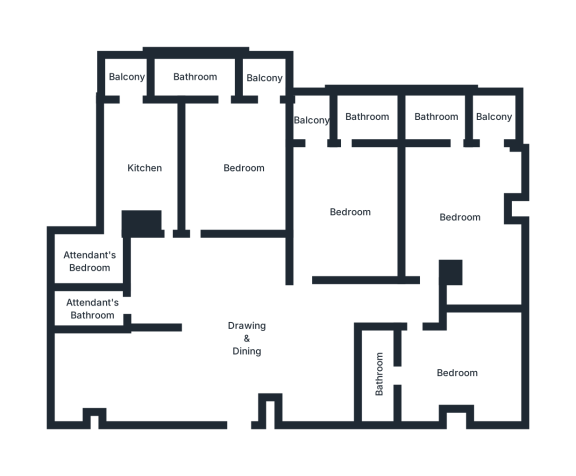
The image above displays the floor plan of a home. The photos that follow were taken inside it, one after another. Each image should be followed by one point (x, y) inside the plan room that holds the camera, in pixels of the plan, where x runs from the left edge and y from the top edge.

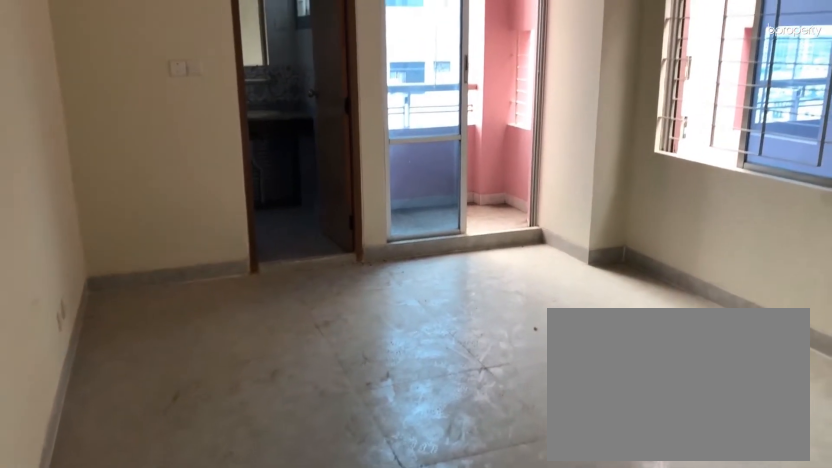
(242, 170)
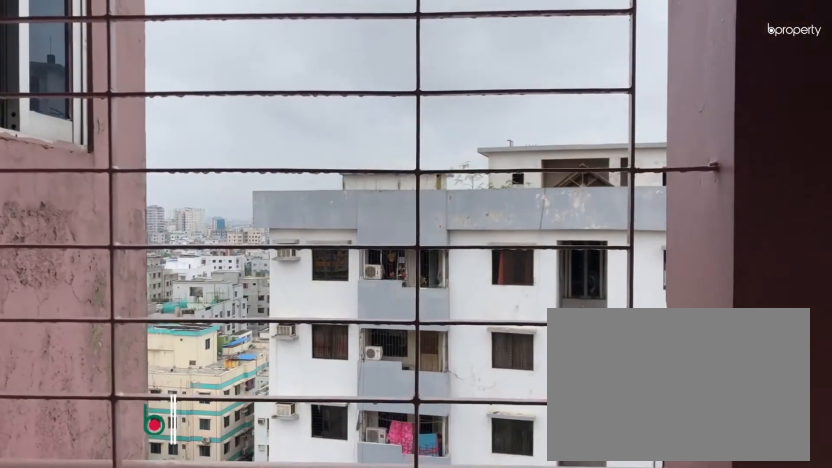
(264, 80)
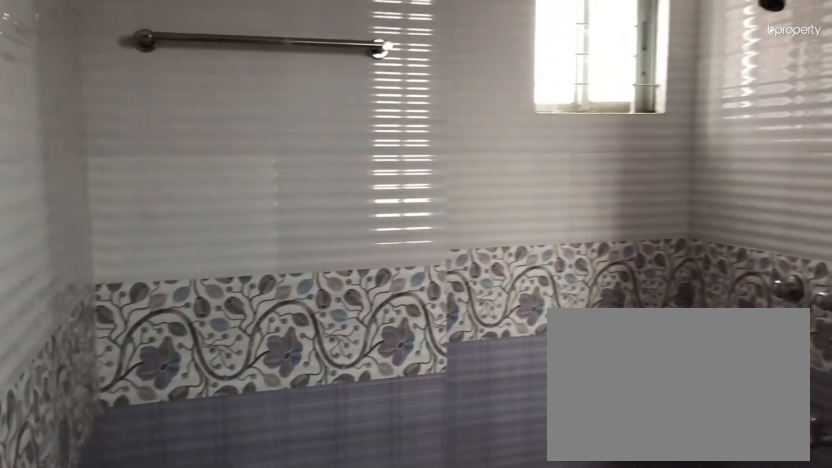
(192, 76)
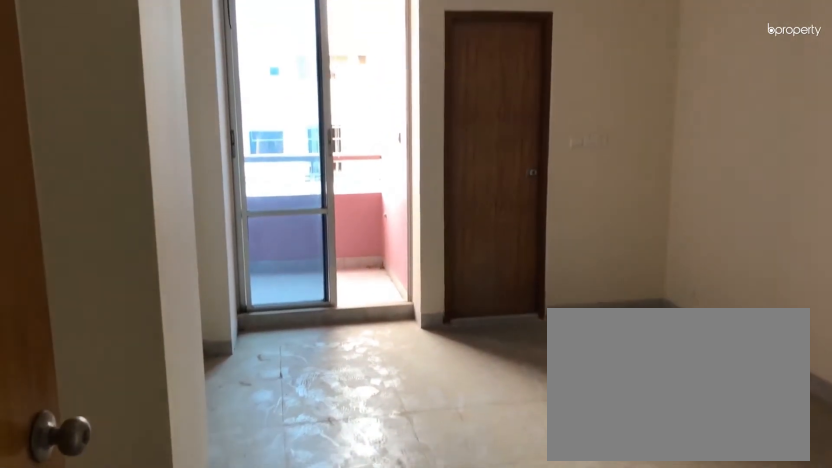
(350, 213)
